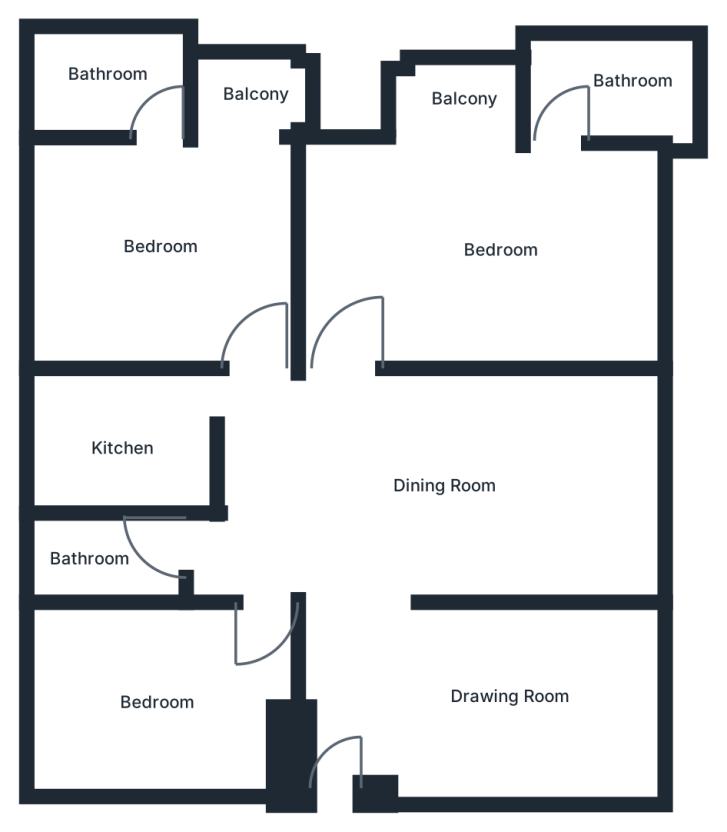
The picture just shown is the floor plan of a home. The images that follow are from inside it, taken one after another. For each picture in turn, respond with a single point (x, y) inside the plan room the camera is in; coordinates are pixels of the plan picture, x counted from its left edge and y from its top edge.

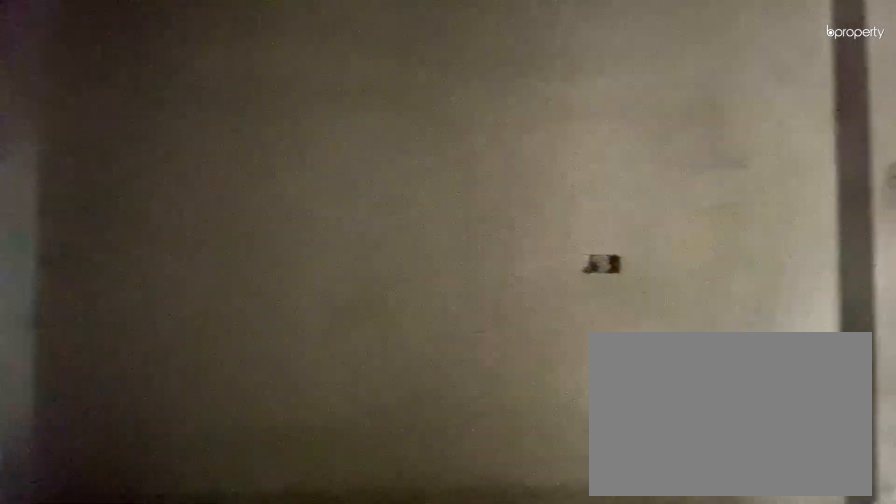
(492, 705)
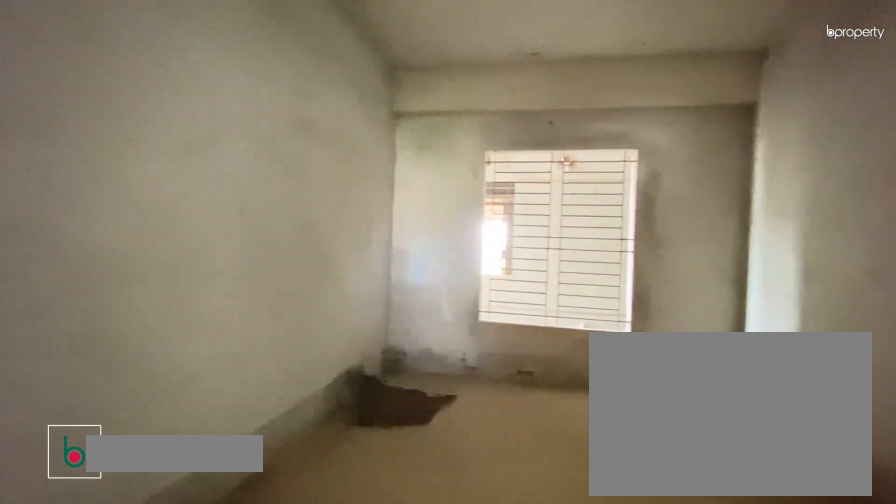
(385, 476)
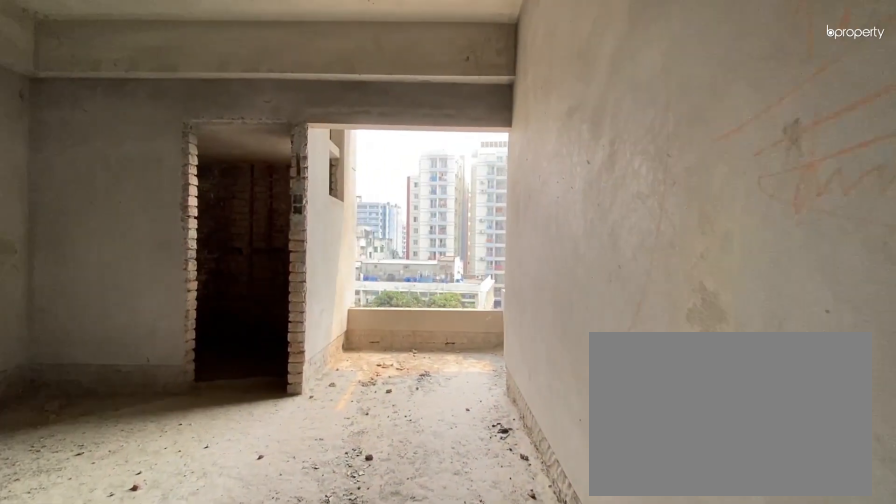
(163, 235)
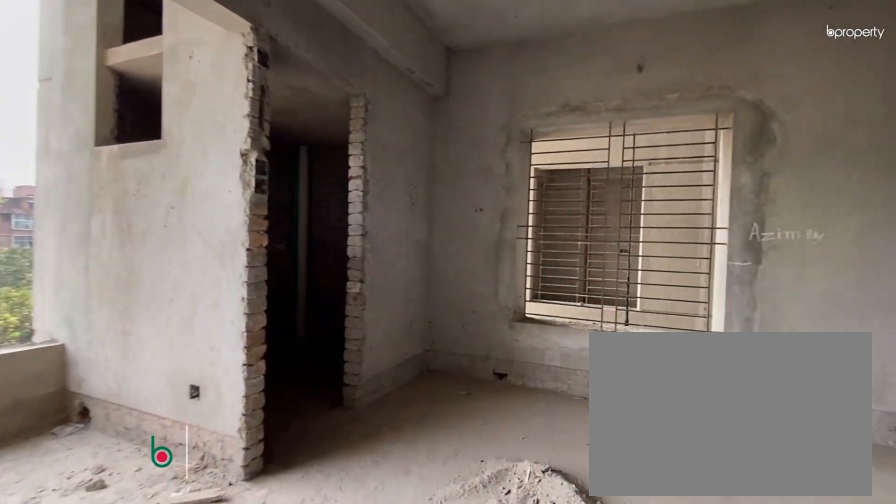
(455, 241)
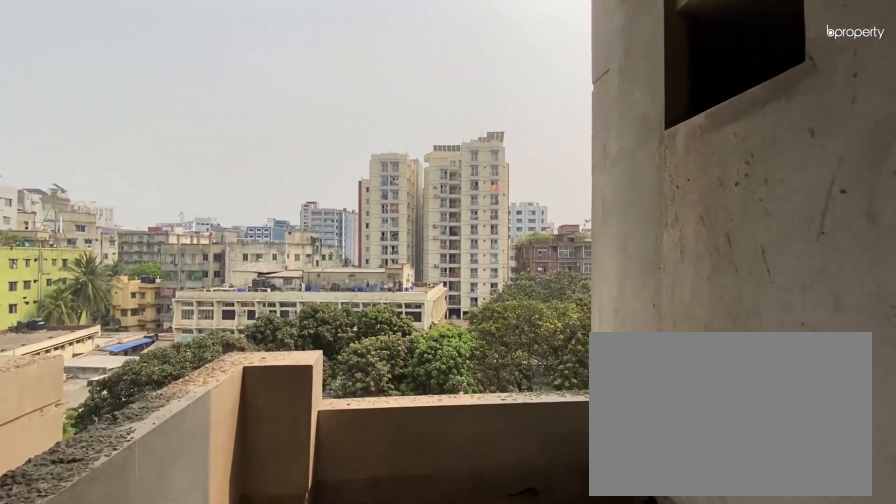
(463, 115)
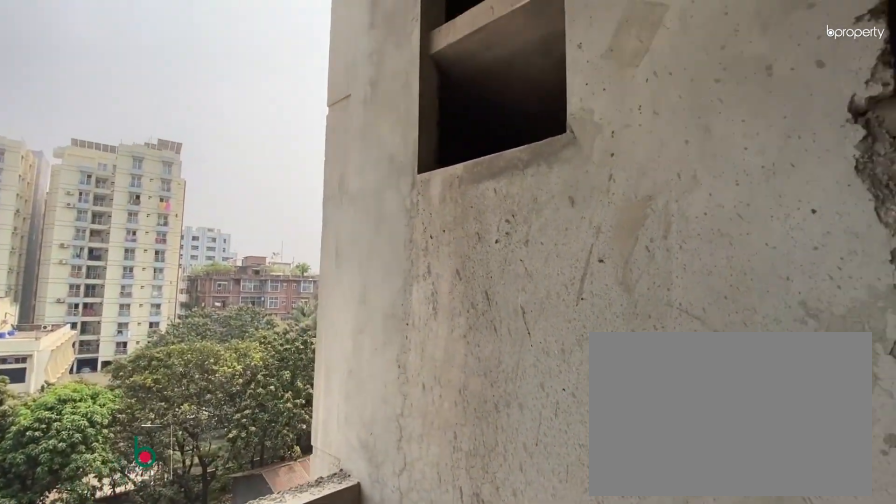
(463, 115)
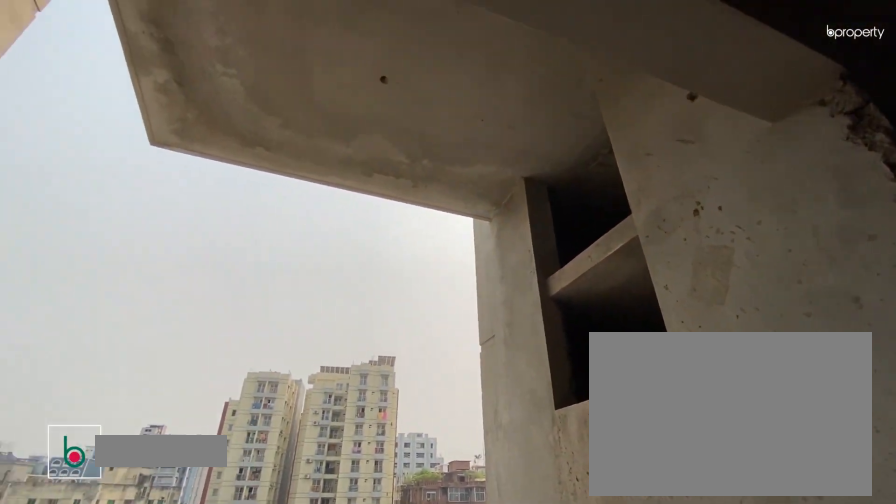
(463, 115)
